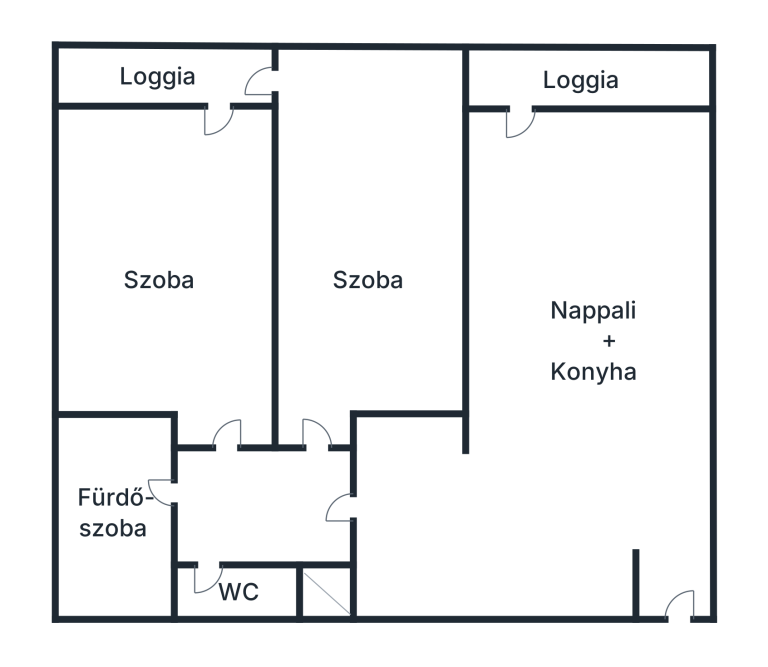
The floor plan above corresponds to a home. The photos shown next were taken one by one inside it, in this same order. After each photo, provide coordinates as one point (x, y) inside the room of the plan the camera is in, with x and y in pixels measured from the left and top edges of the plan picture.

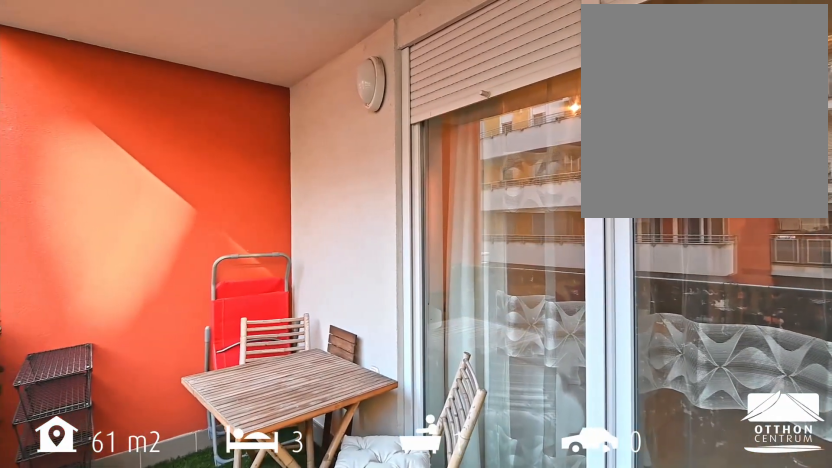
(586, 77)
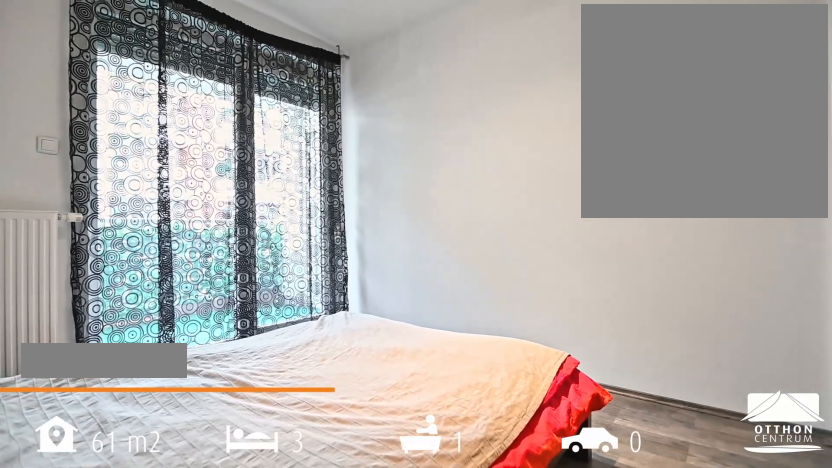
(164, 276)
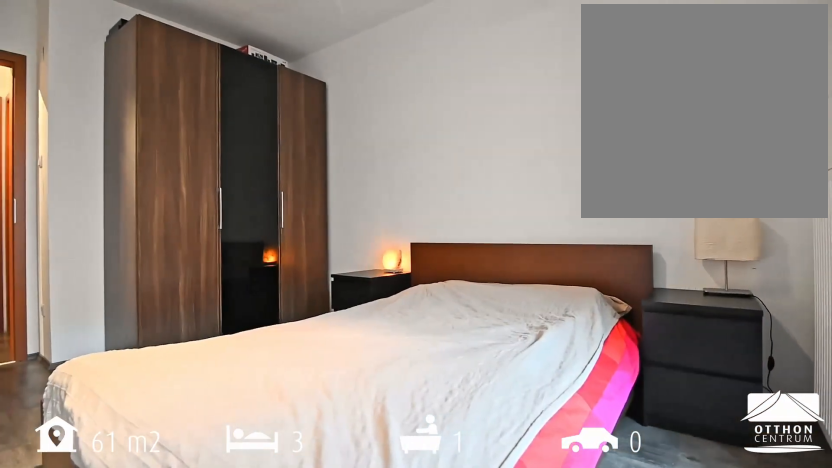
(164, 276)
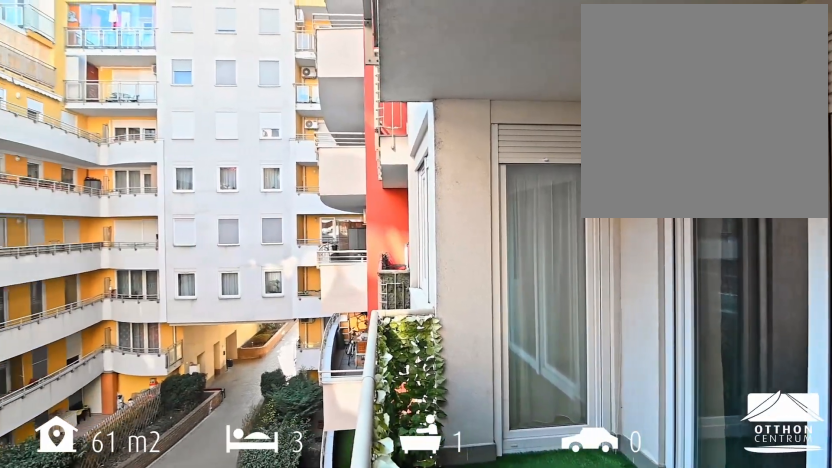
(163, 74)
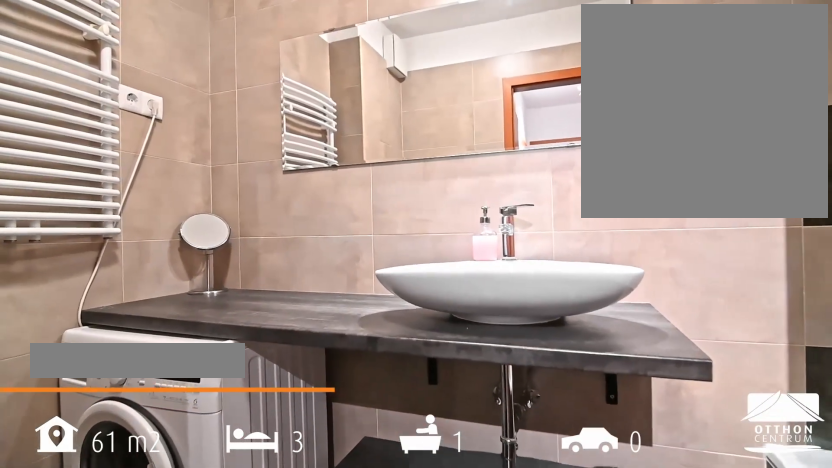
(112, 516)
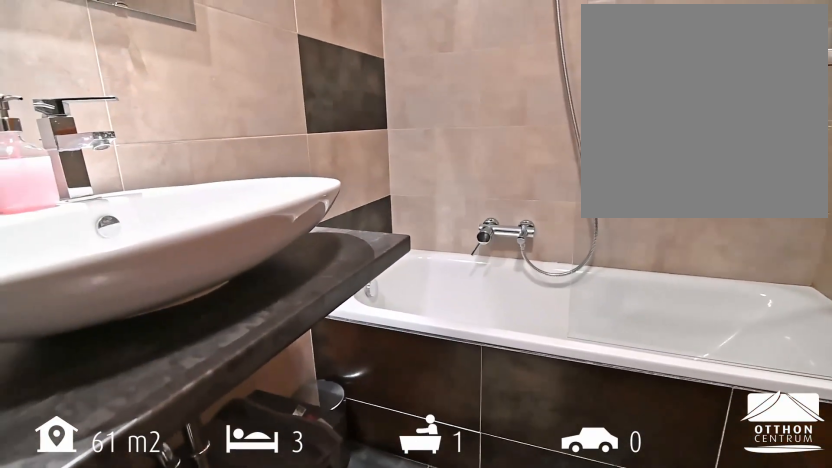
(112, 516)
